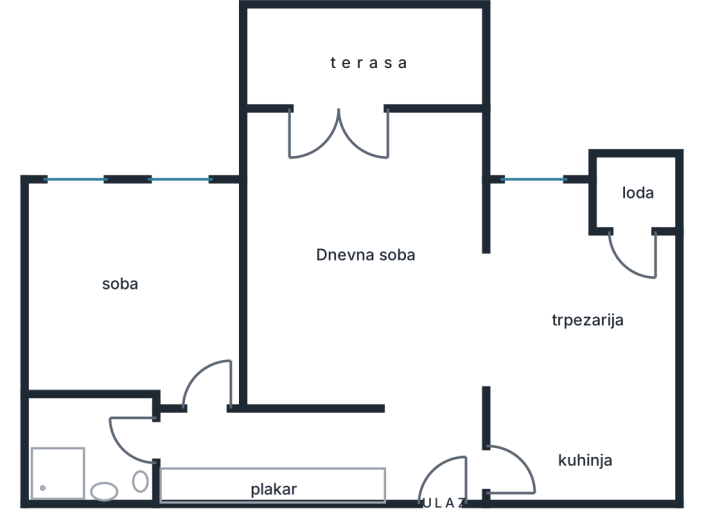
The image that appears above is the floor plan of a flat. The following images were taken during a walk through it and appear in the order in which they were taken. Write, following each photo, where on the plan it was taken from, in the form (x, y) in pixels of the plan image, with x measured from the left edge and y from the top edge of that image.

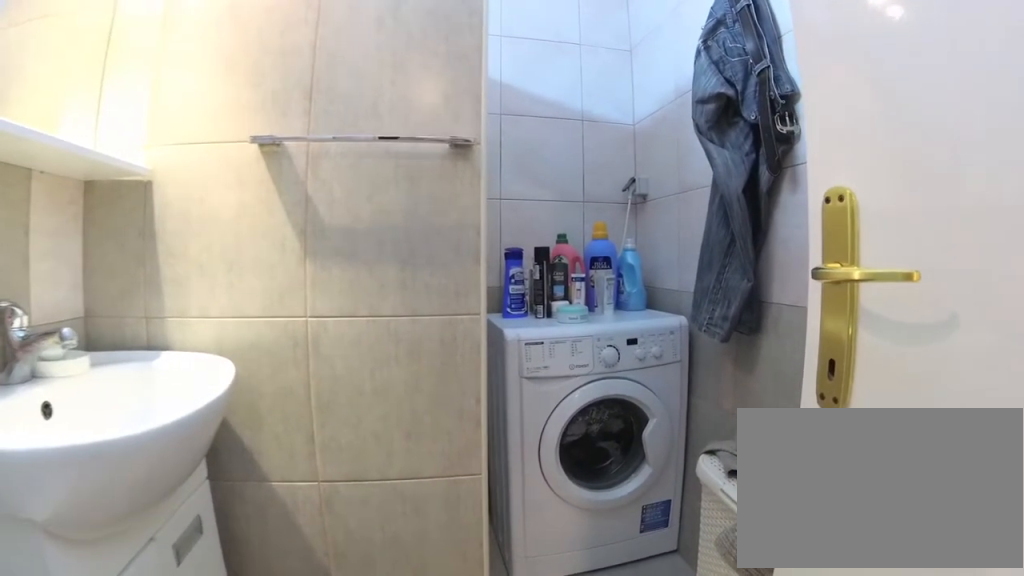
(146, 438)
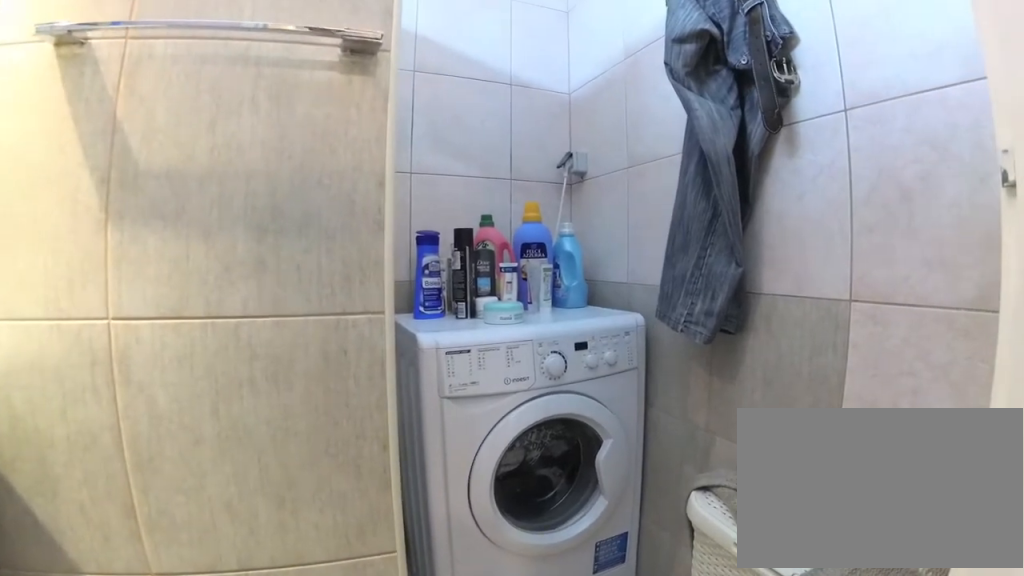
(126, 438)
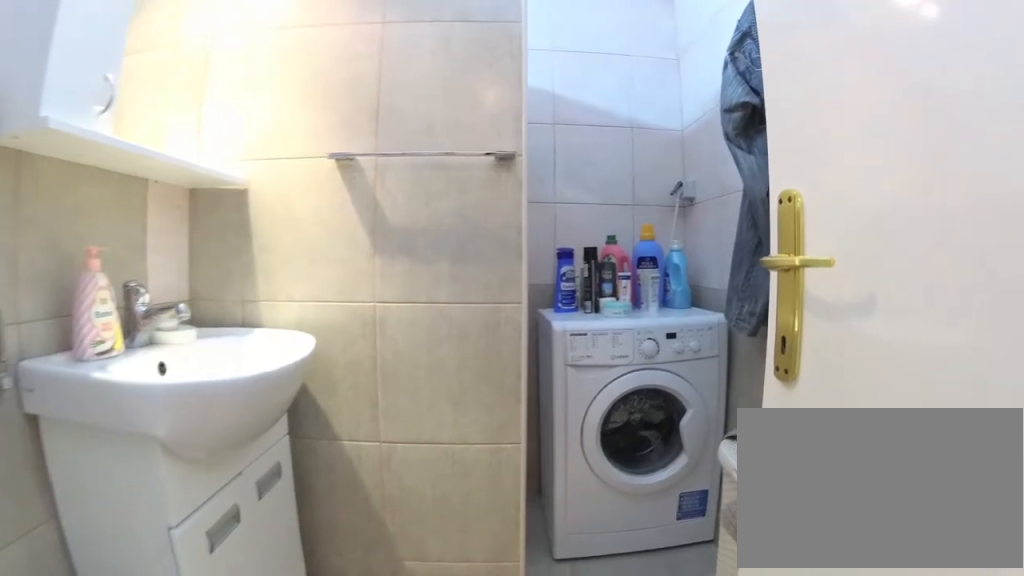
(174, 438)
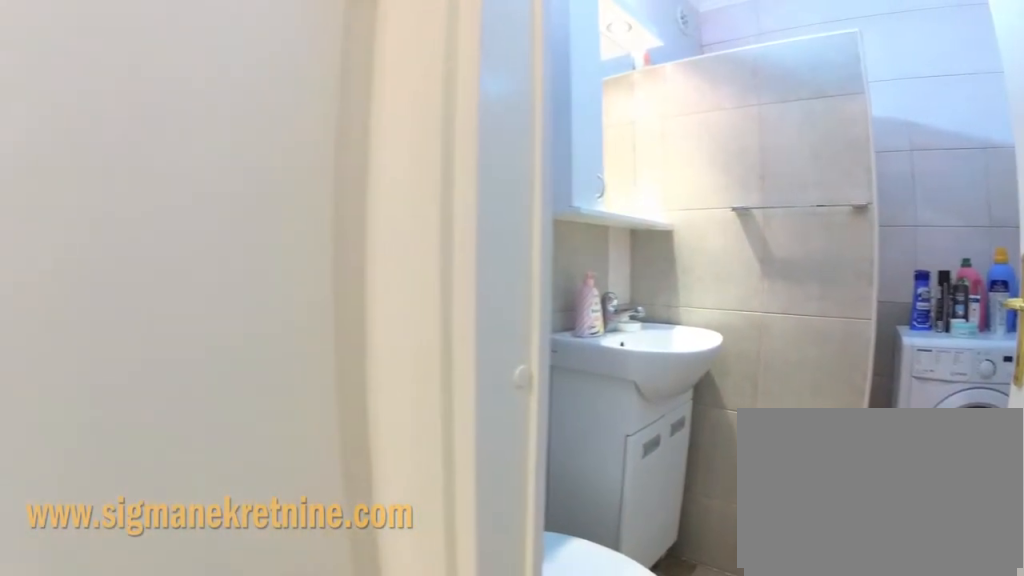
(188, 421)
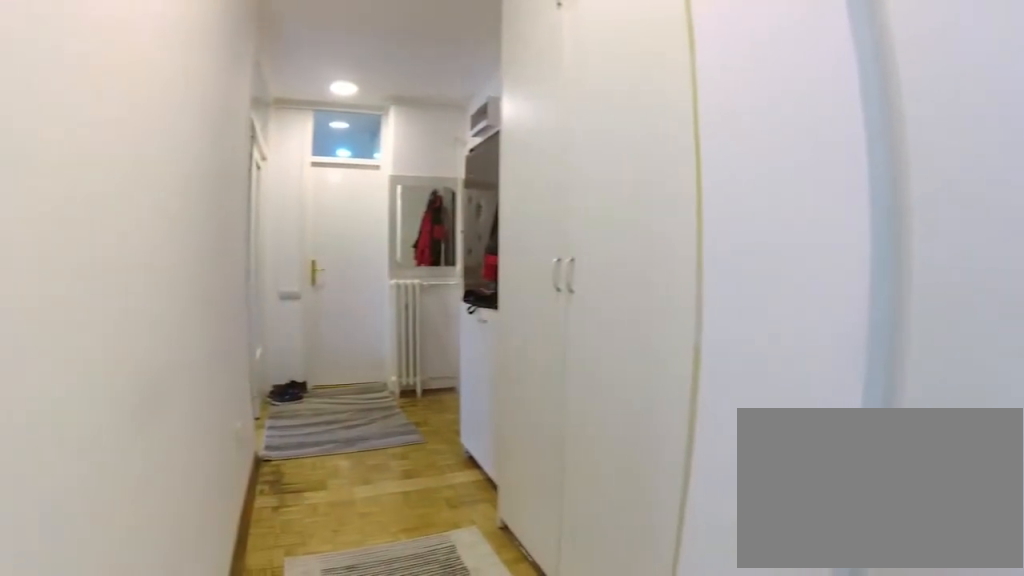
(169, 433)
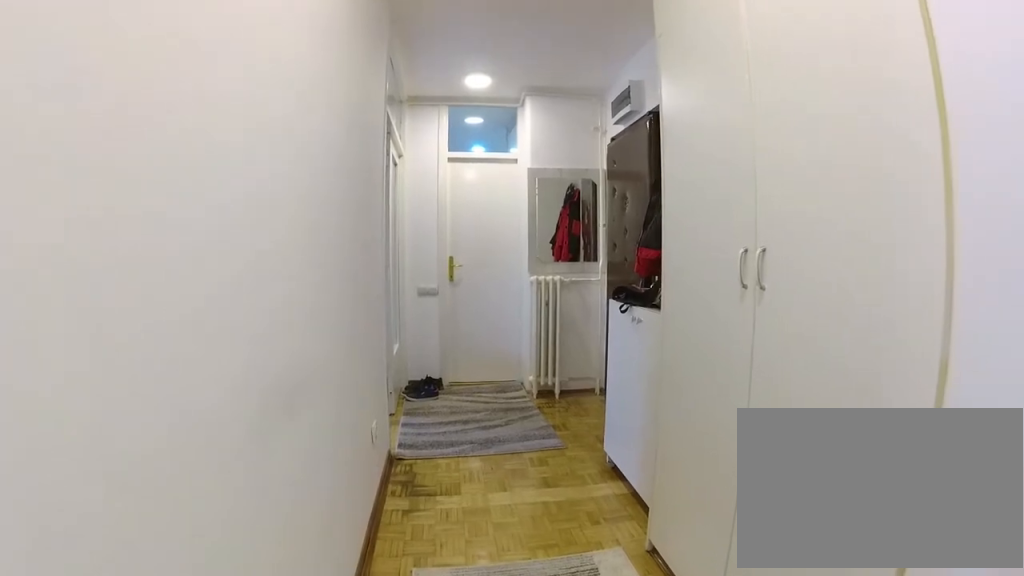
(170, 435)
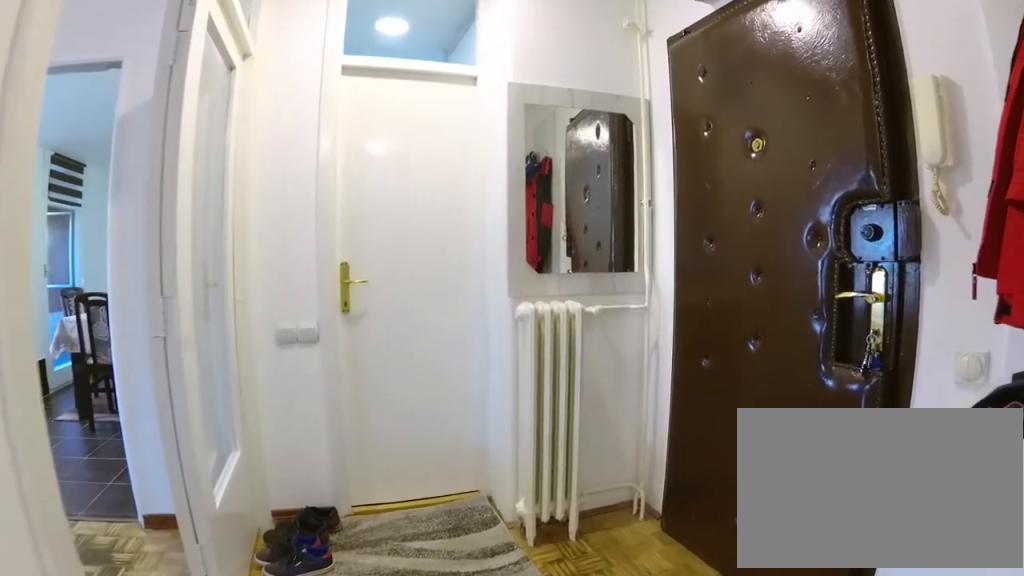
(307, 434)
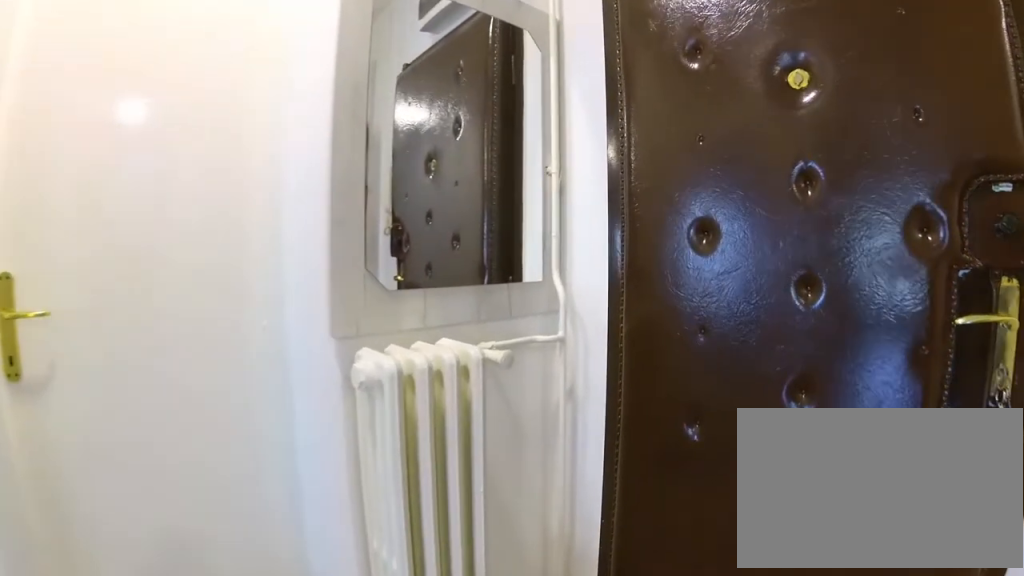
(385, 430)
